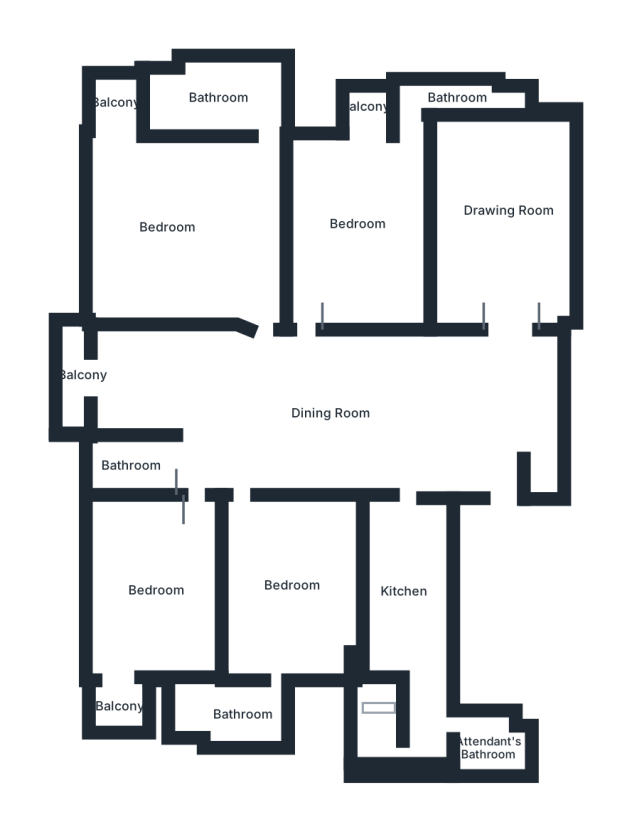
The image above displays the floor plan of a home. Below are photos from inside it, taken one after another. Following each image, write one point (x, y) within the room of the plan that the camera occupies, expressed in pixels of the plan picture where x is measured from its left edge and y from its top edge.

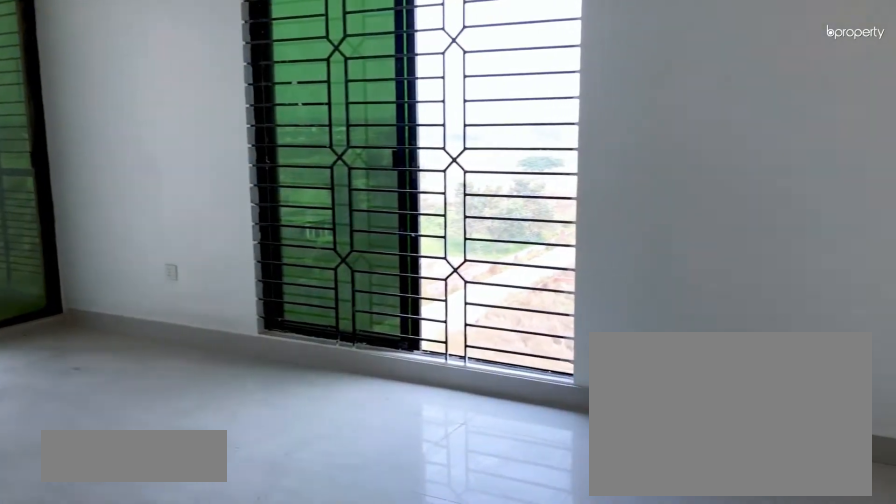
(145, 586)
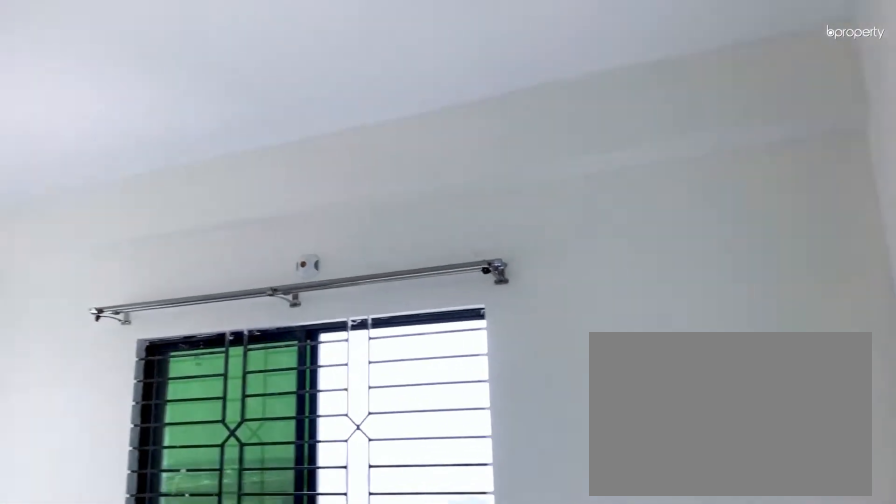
(145, 586)
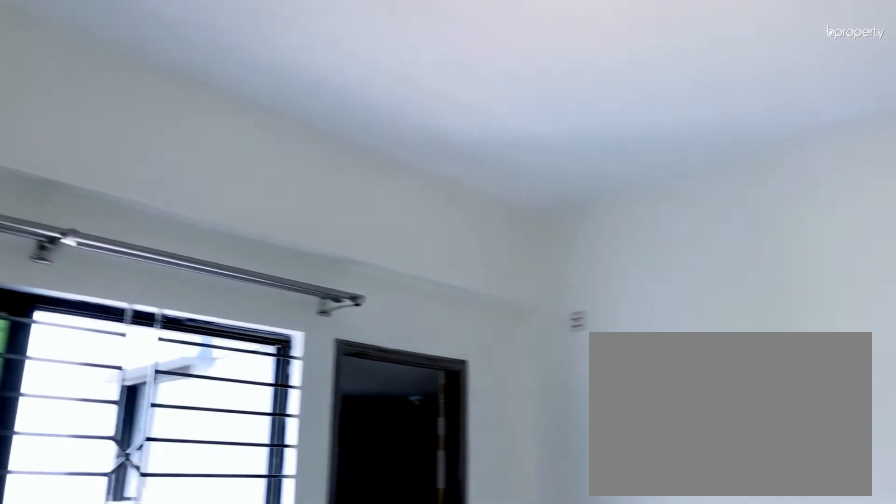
(292, 595)
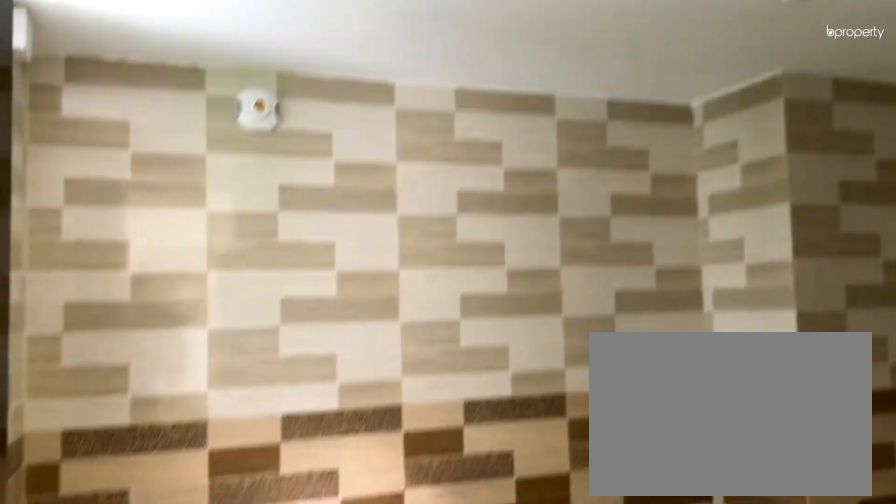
(243, 723)
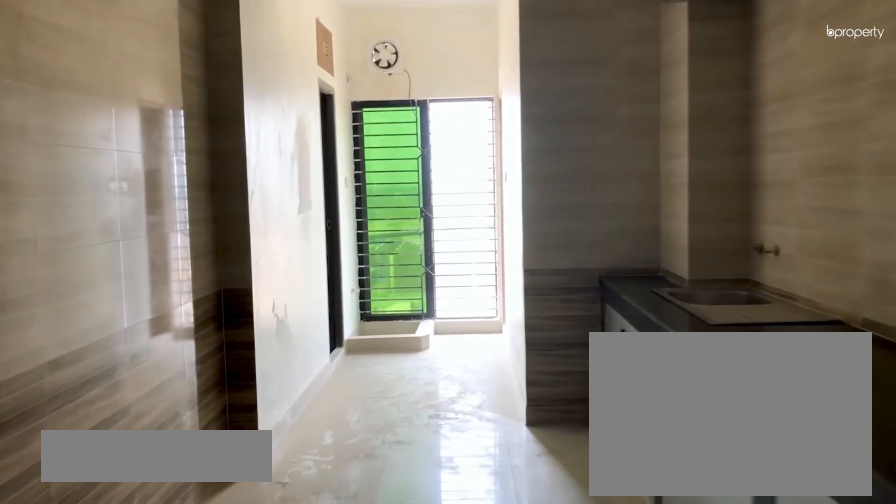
(404, 595)
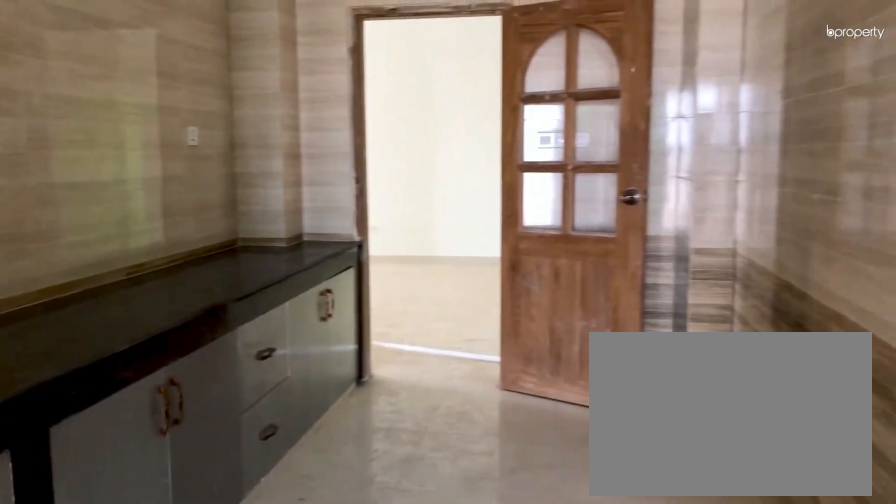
(404, 595)
